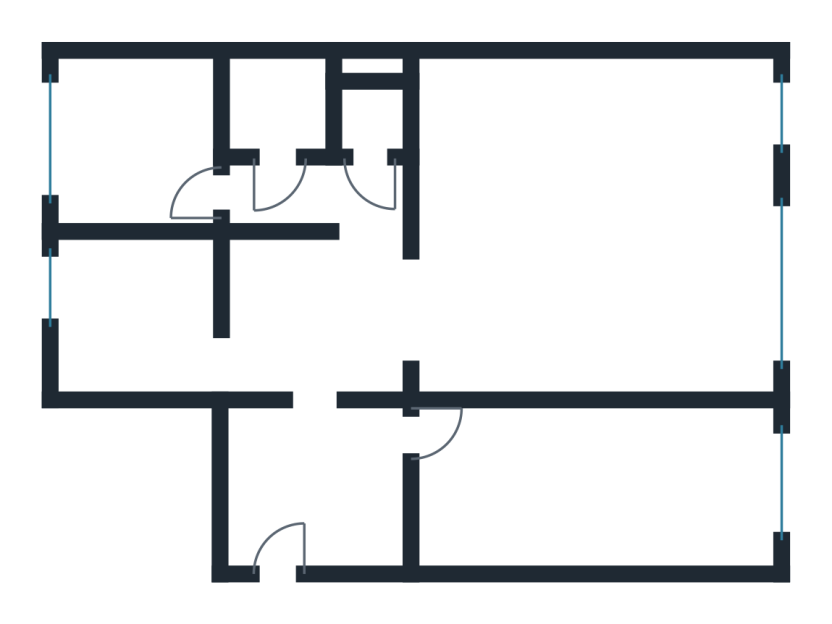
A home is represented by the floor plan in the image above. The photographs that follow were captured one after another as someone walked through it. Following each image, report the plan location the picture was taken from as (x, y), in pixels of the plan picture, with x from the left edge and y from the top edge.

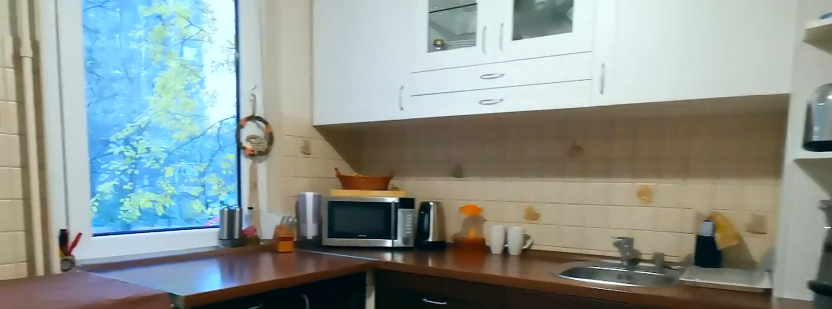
(139, 314)
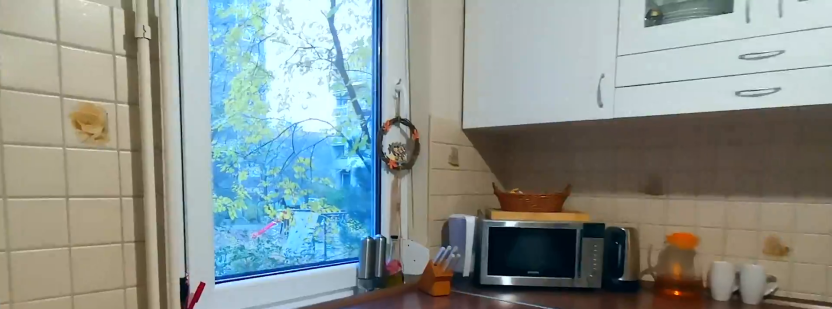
(81, 299)
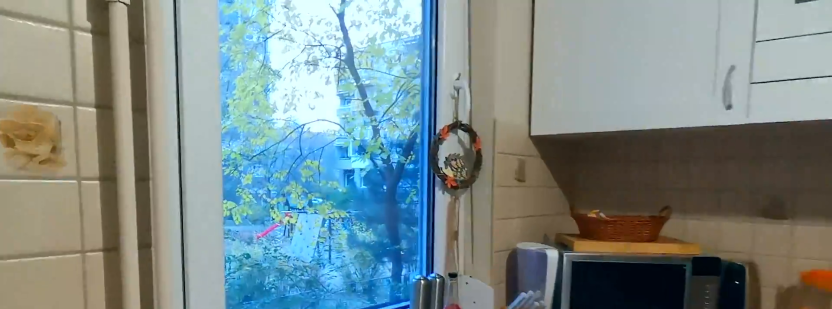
(72, 298)
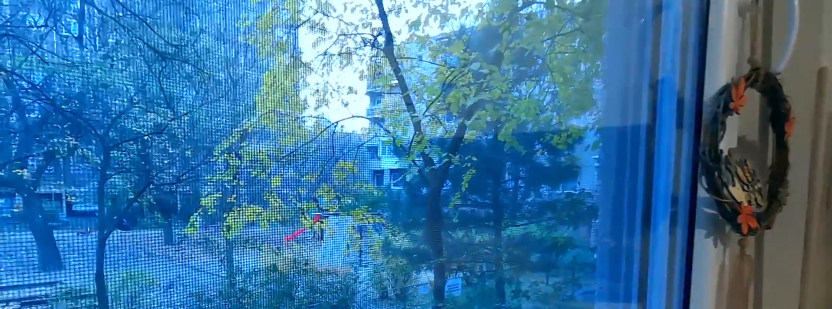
(62, 299)
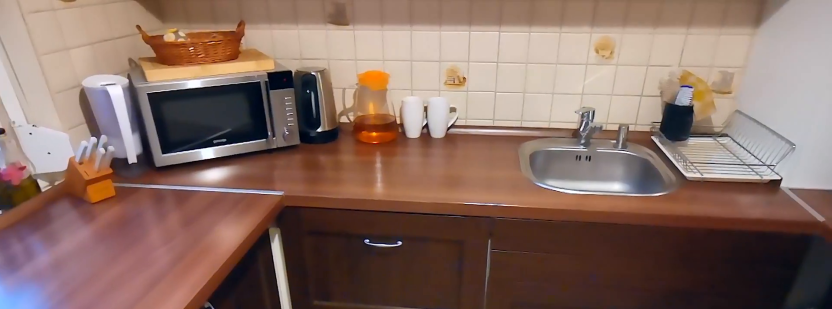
(147, 308)
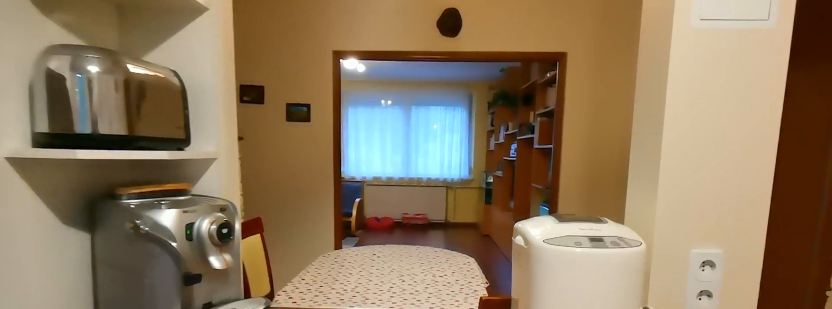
(203, 307)
